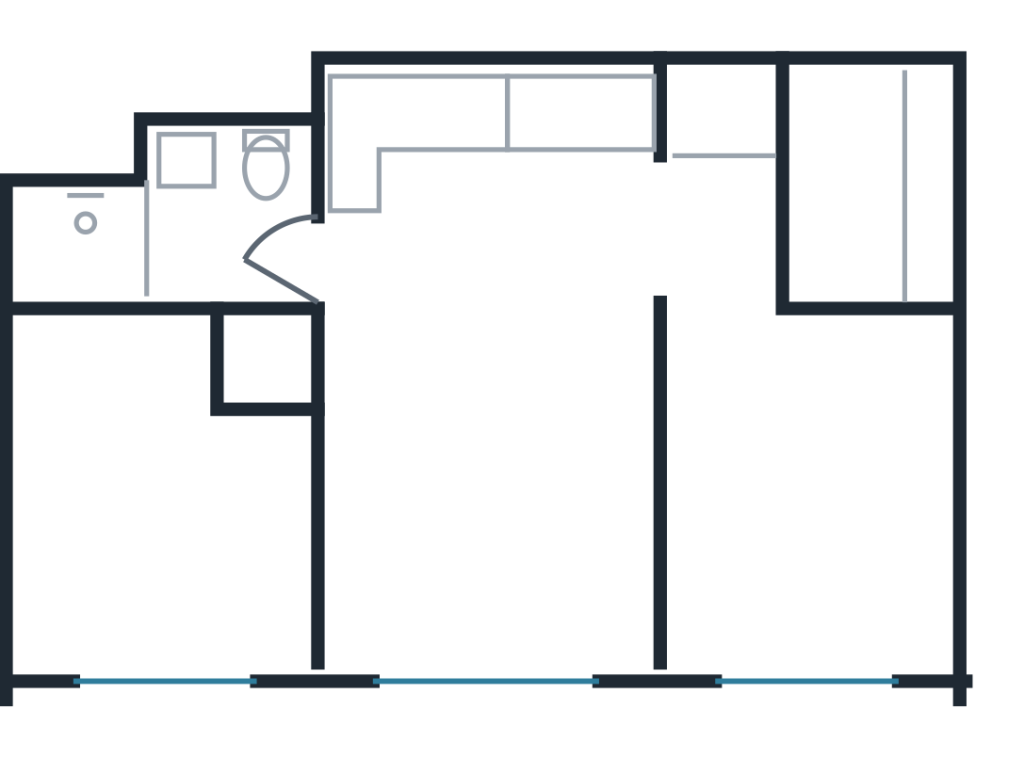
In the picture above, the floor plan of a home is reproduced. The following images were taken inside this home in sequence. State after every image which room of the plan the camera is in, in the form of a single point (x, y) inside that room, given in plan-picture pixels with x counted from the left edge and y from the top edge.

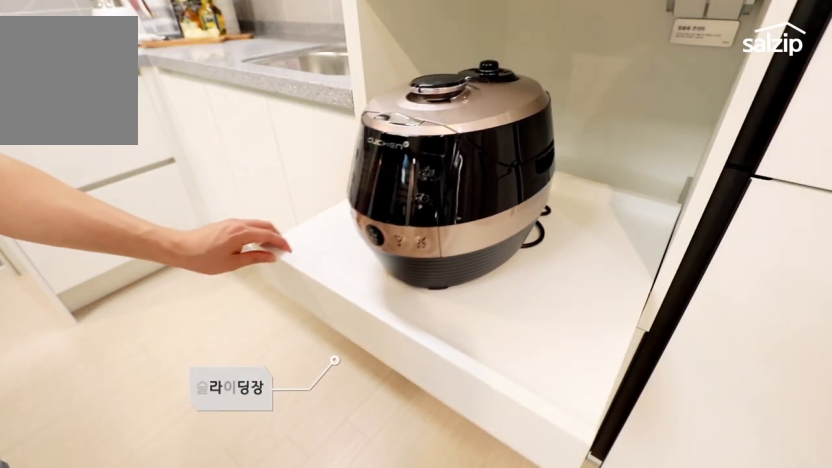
(511, 203)
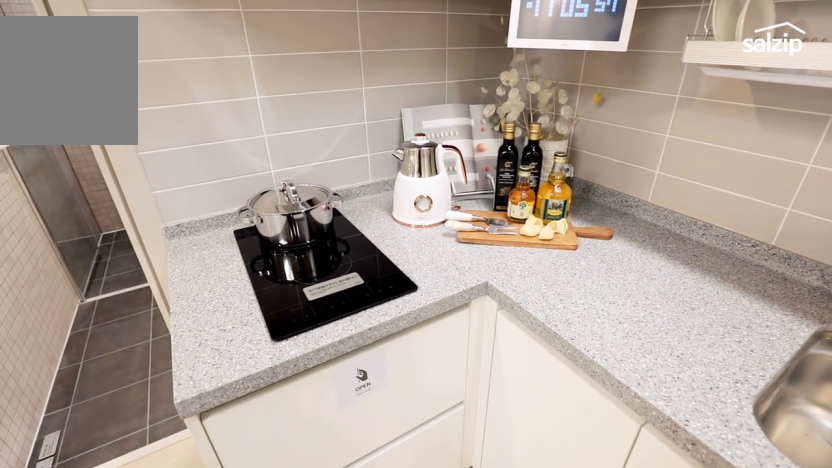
(509, 202)
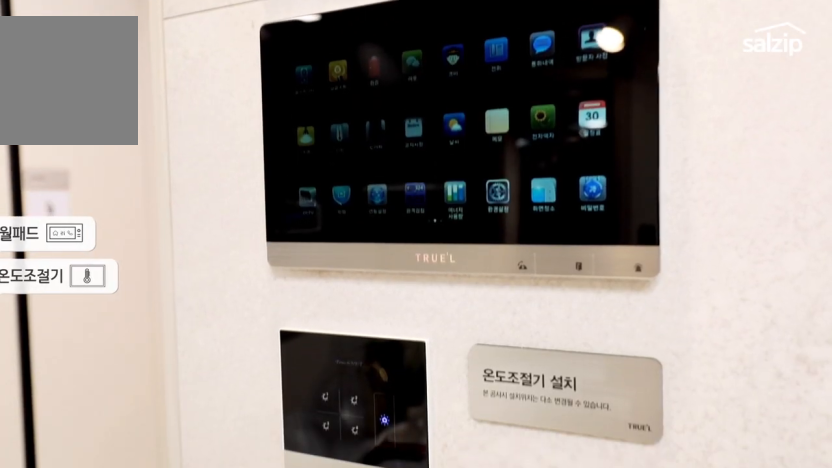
(492, 494)
